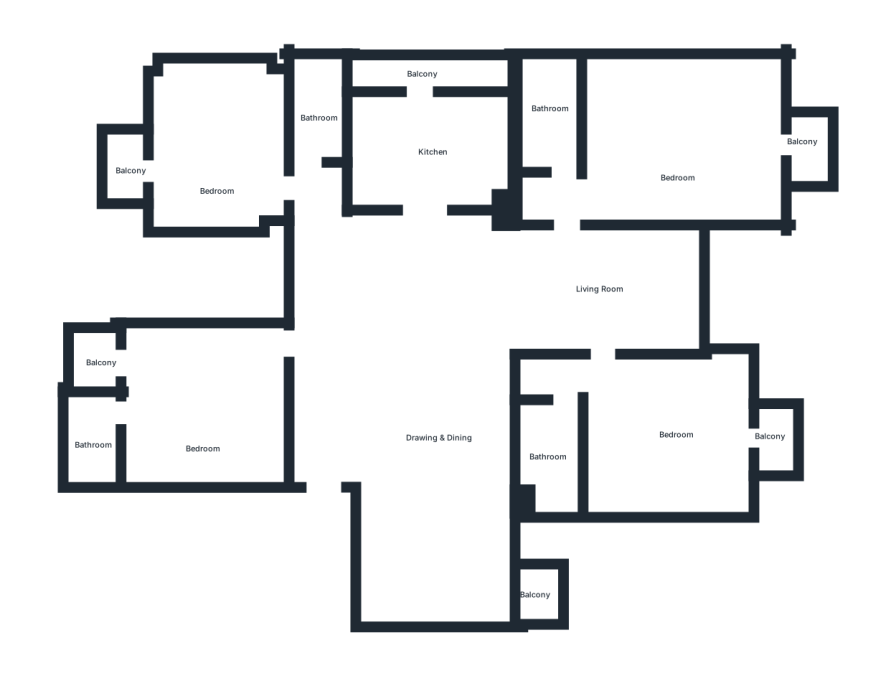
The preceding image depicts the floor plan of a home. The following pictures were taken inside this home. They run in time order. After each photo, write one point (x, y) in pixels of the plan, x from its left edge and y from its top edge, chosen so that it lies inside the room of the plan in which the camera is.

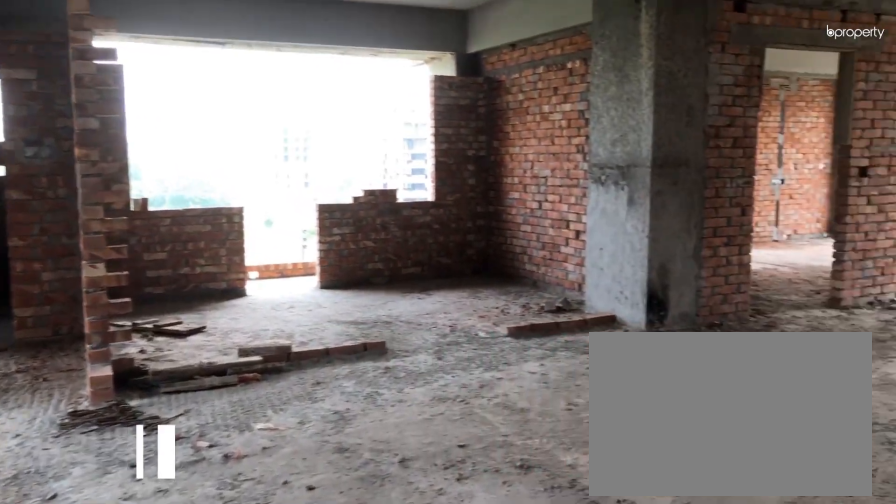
(421, 433)
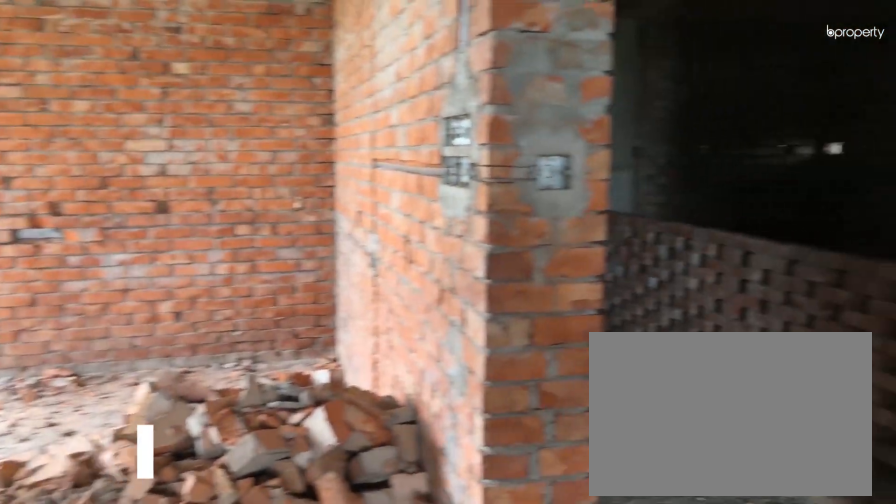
(417, 419)
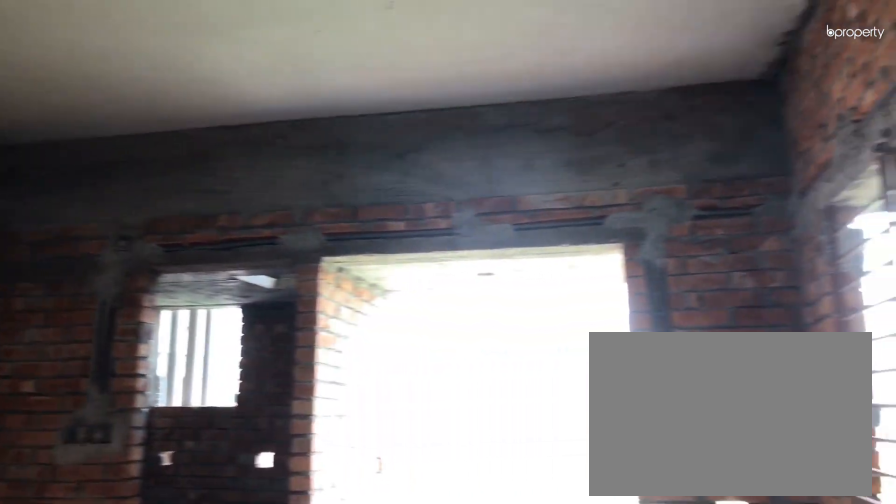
(189, 415)
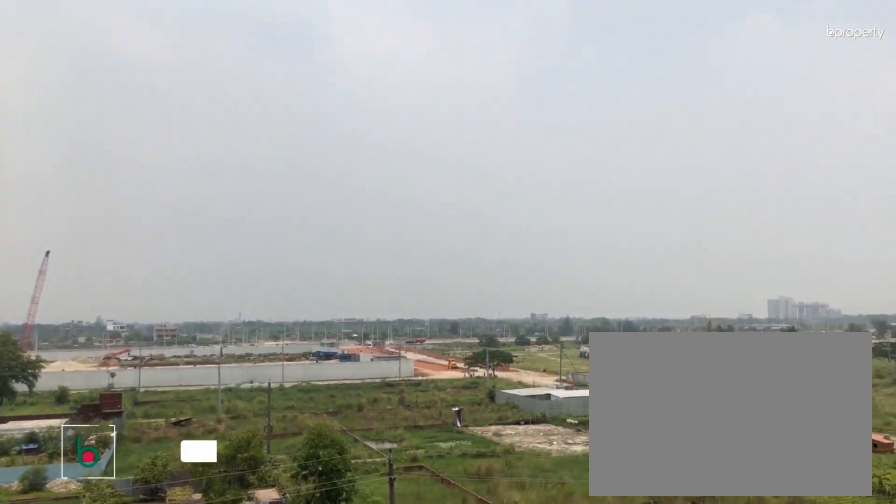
(91, 359)
